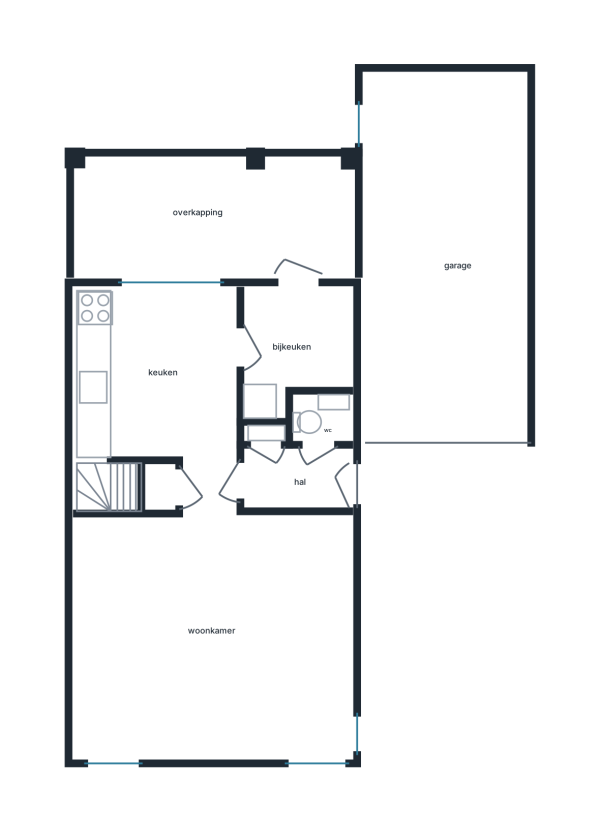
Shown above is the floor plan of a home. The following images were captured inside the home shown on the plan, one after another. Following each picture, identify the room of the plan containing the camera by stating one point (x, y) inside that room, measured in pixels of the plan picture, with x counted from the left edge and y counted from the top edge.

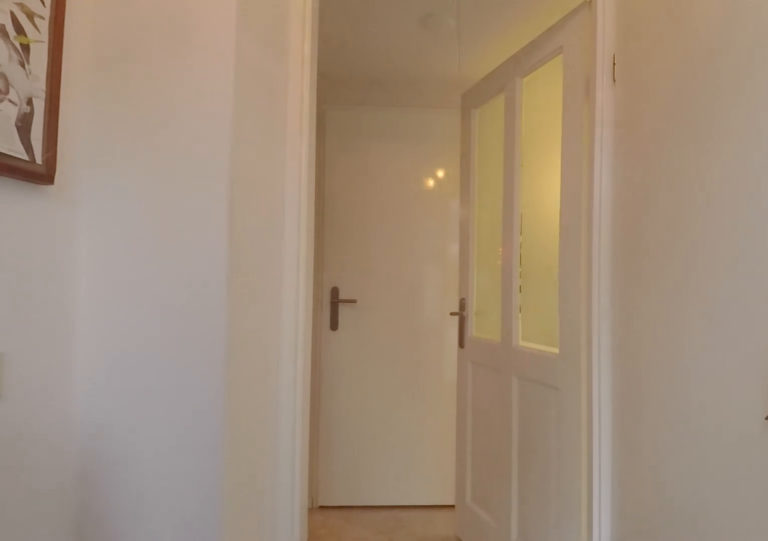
(295, 479)
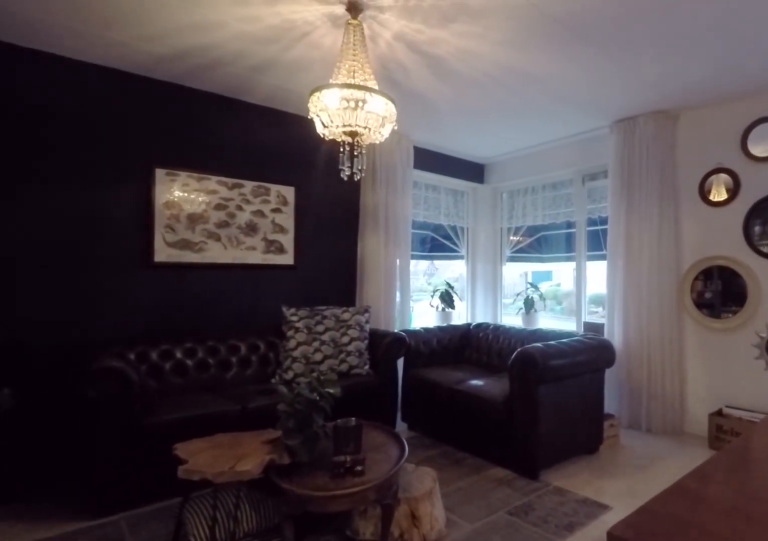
(212, 629)
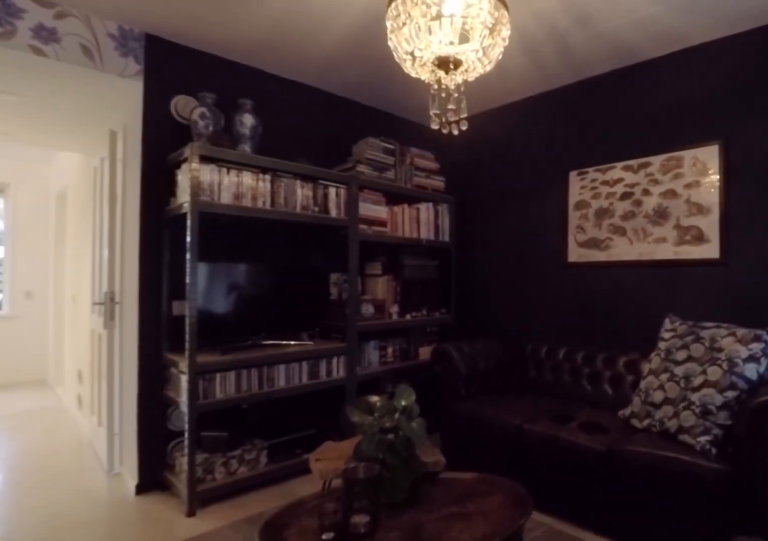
(212, 629)
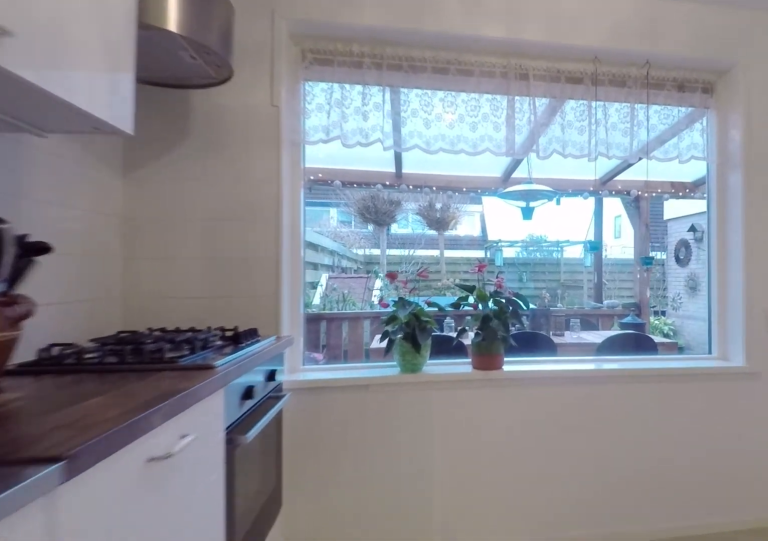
(157, 374)
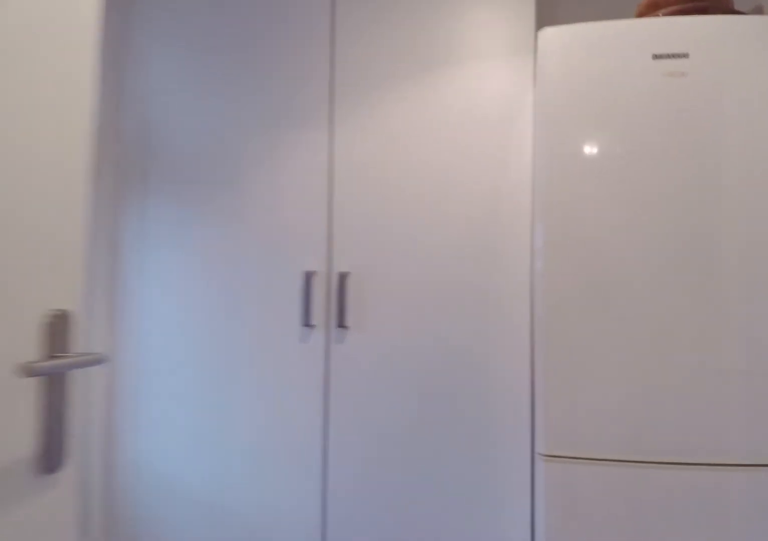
(293, 344)
